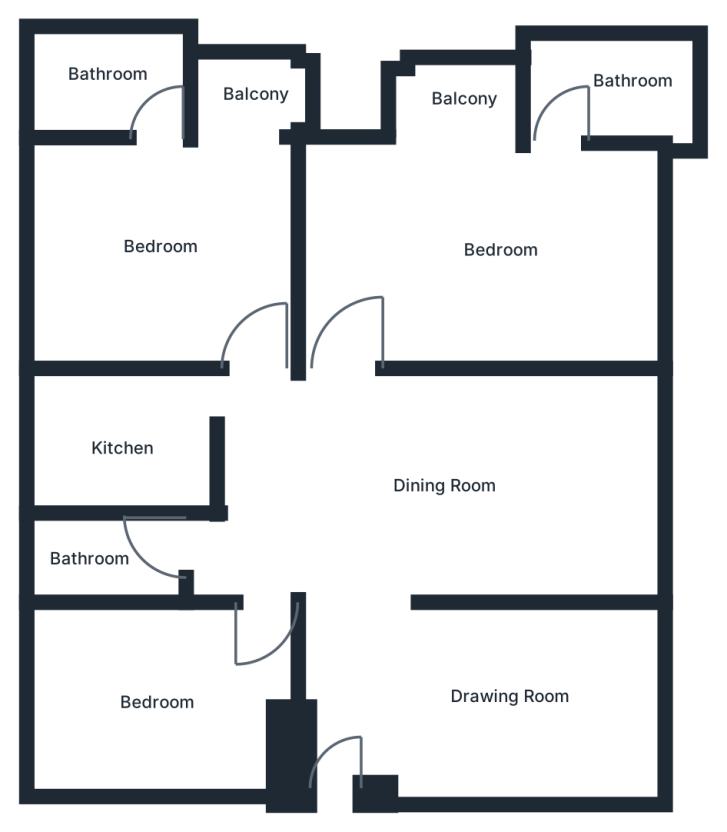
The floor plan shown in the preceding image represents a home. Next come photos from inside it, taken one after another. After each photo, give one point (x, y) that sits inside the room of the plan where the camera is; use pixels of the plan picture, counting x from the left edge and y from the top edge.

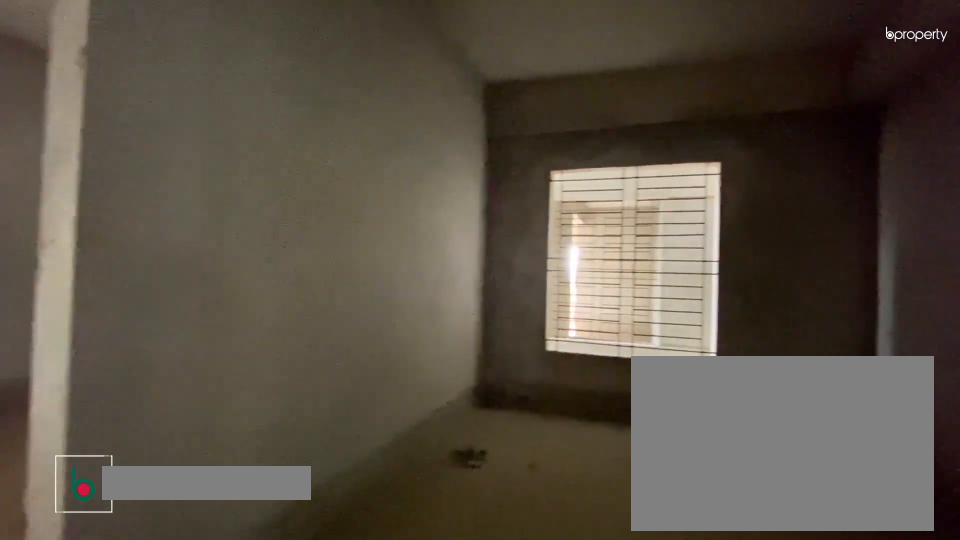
(492, 705)
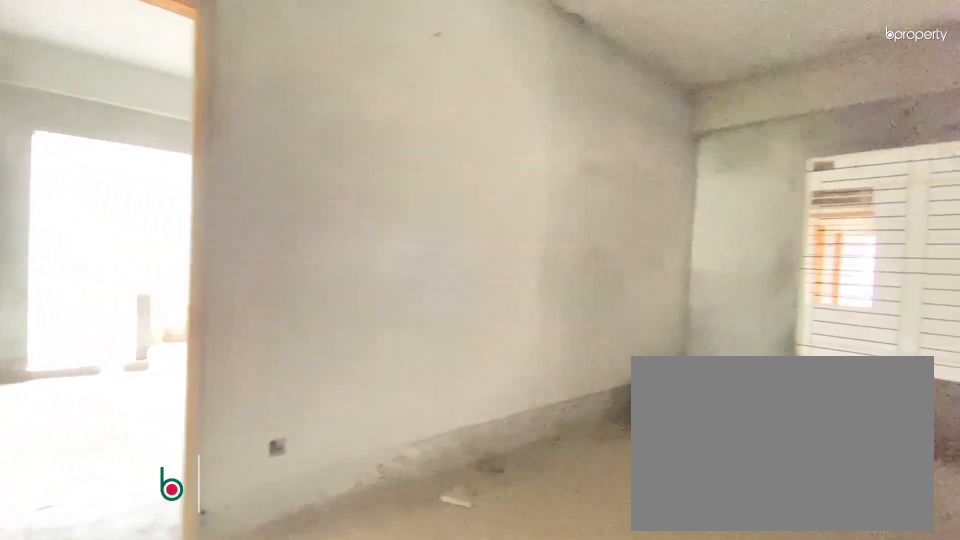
(385, 476)
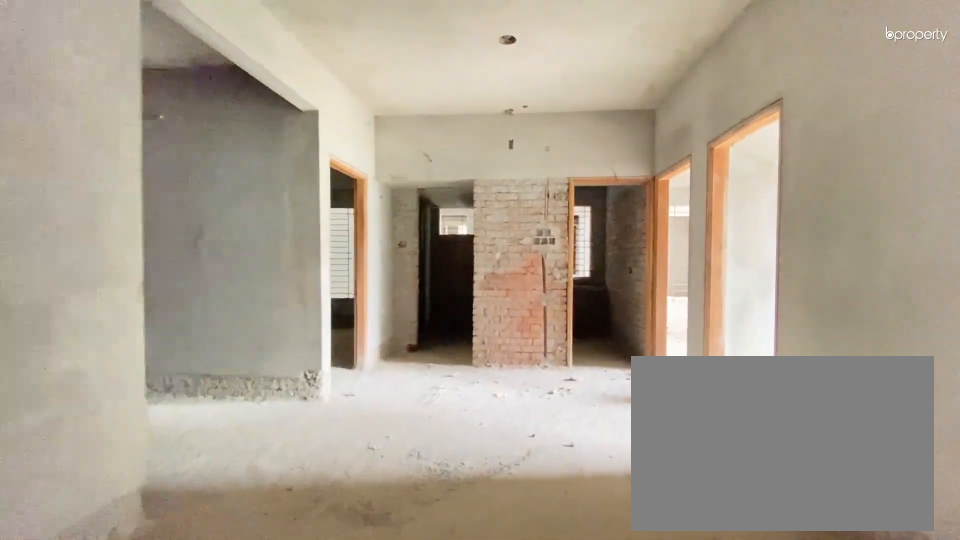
(385, 476)
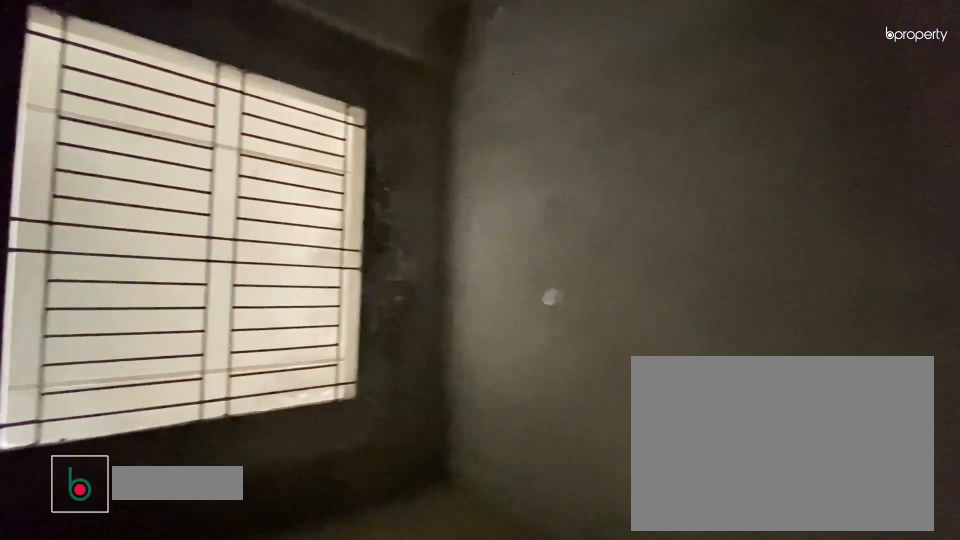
(196, 673)
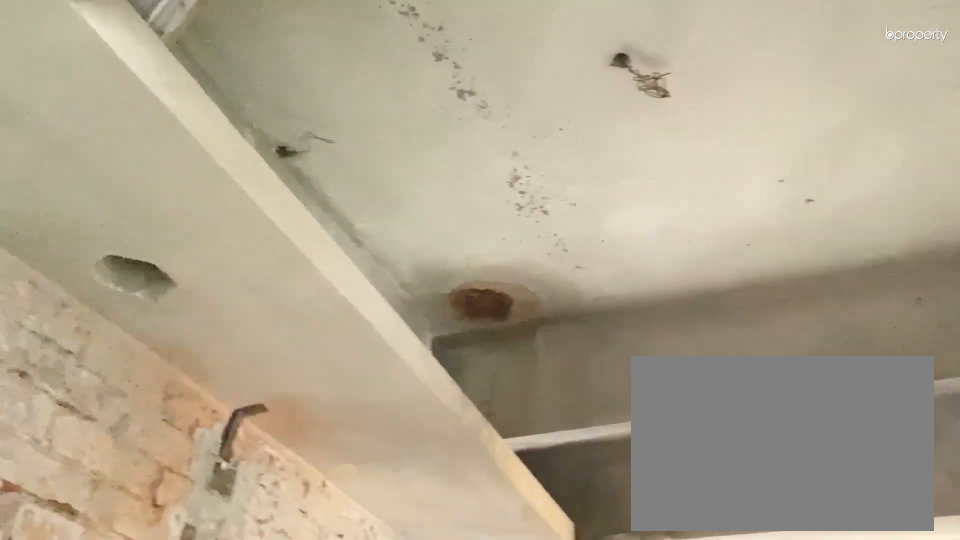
(133, 453)
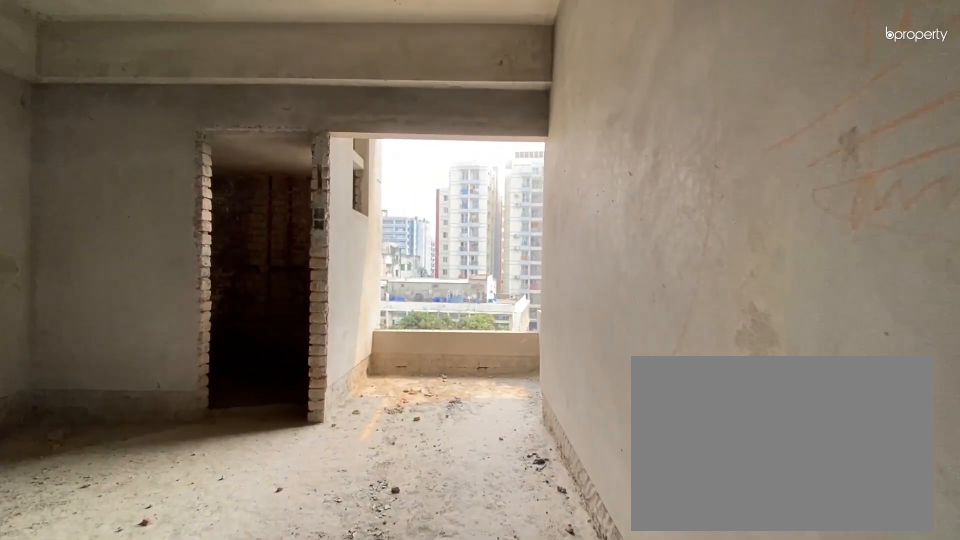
(163, 235)
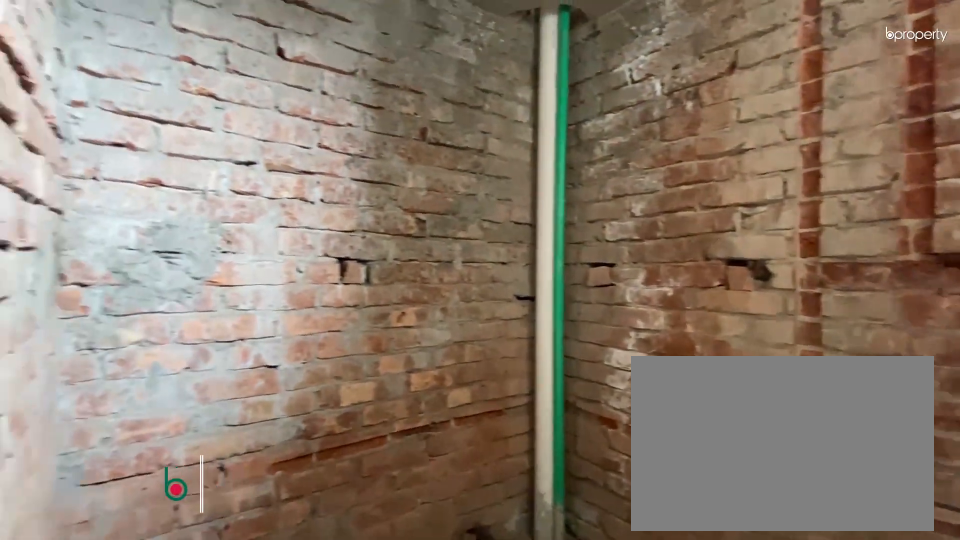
(123, 79)
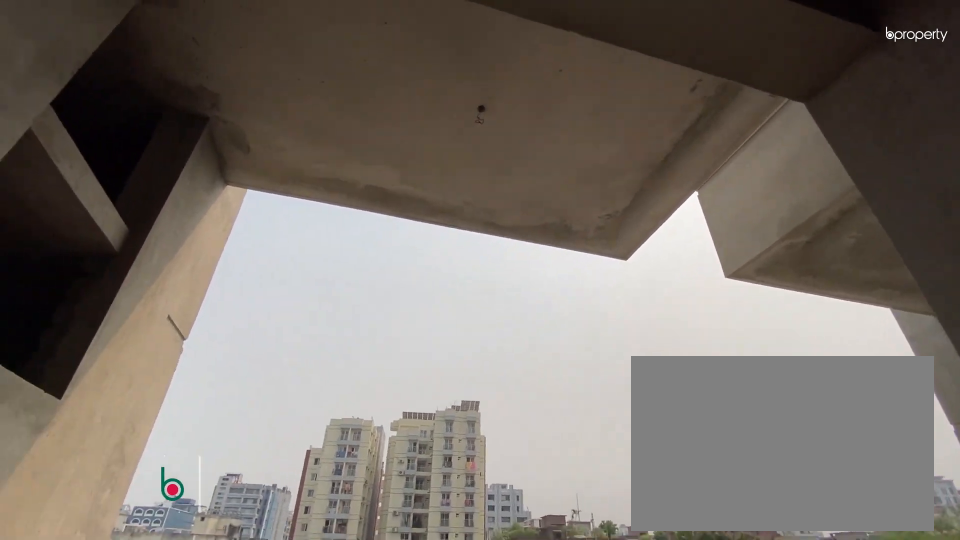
(241, 92)
